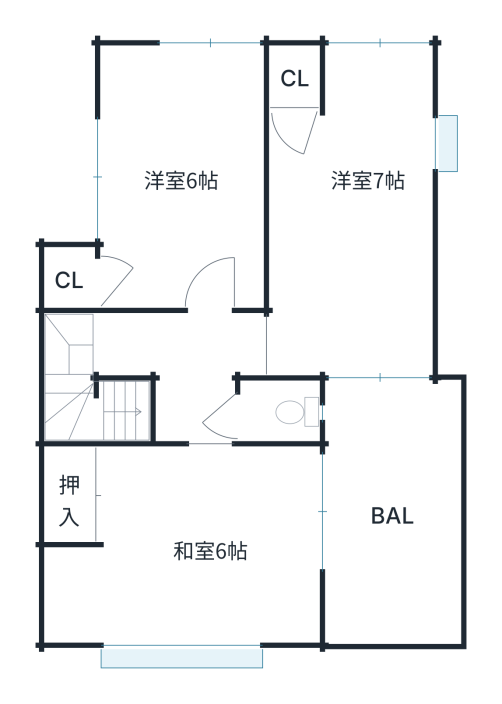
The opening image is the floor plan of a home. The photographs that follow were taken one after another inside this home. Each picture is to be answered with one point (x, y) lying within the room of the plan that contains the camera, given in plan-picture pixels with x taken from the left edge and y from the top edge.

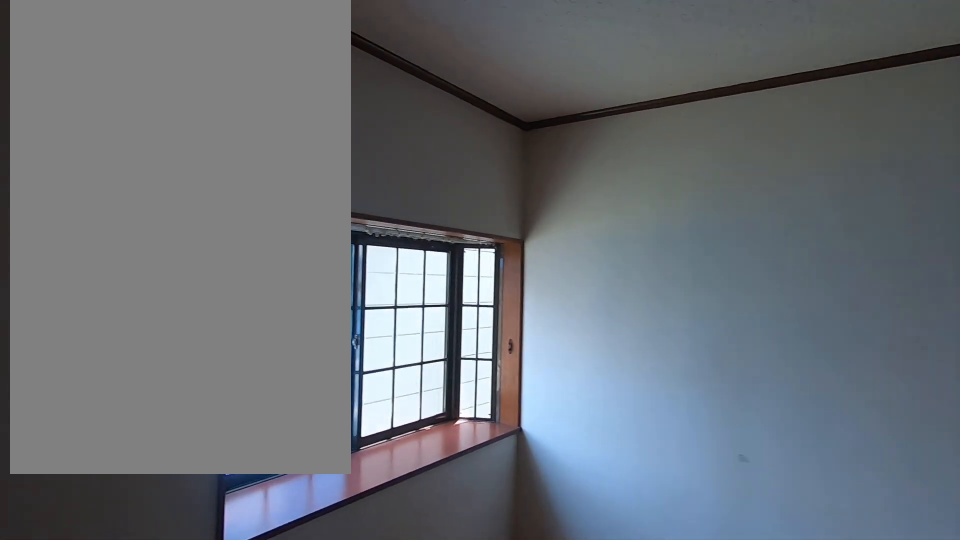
(194, 110)
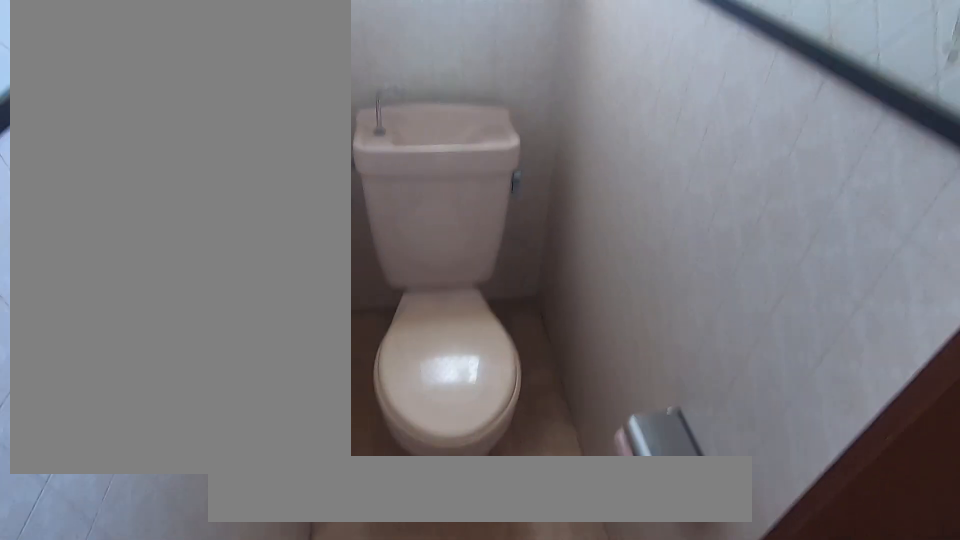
(271, 411)
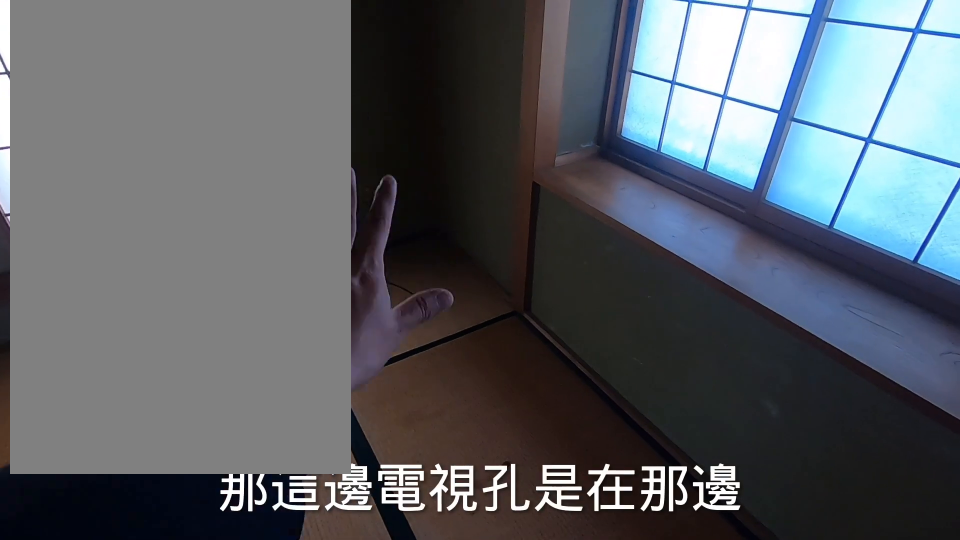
(220, 497)
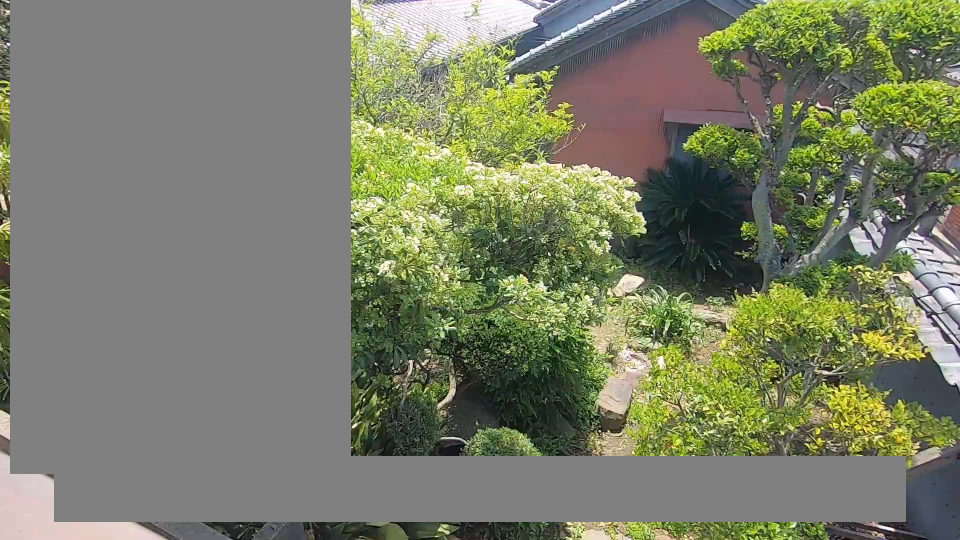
(395, 578)
